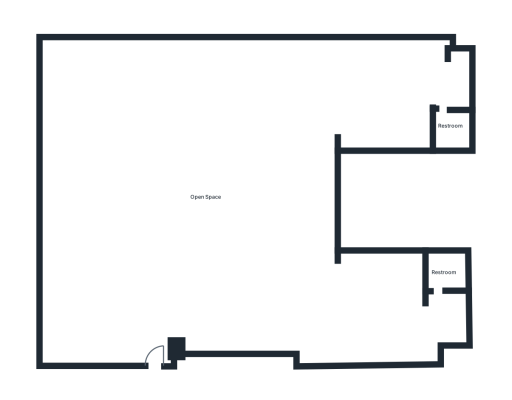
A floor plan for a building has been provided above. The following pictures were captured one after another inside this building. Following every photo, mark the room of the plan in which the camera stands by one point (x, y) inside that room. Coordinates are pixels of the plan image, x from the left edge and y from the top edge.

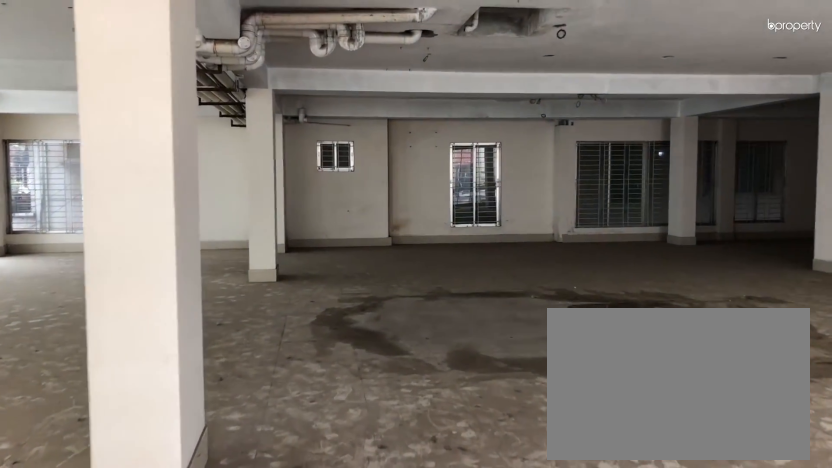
(157, 324)
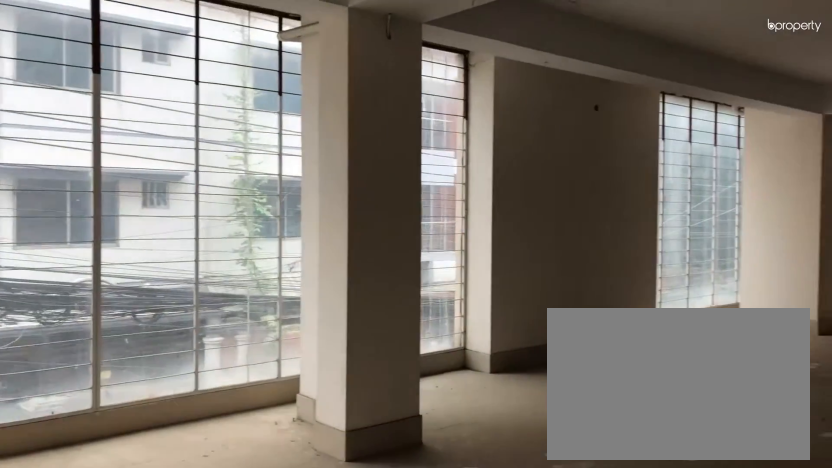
(207, 197)
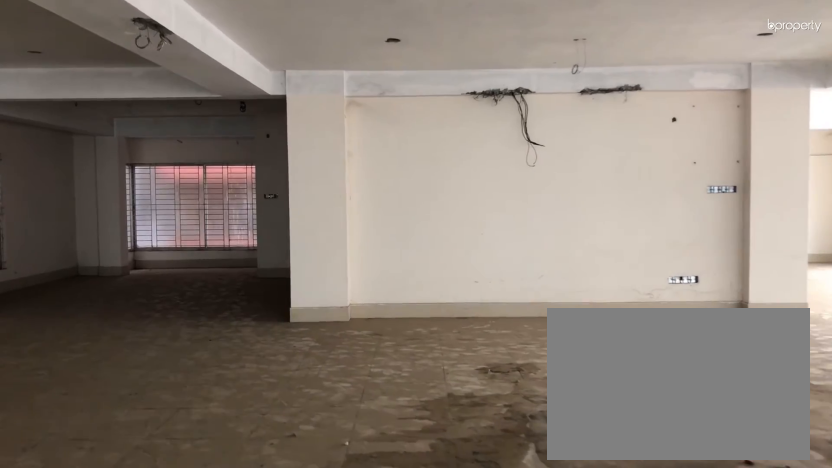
(207, 197)
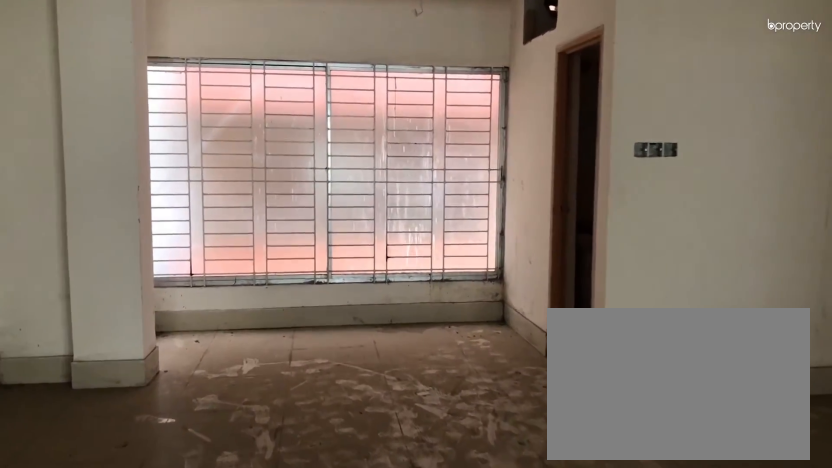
(354, 90)
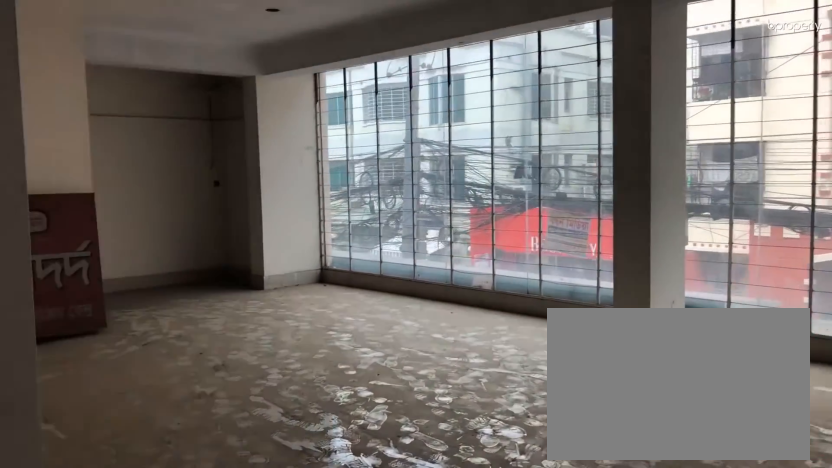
(375, 307)
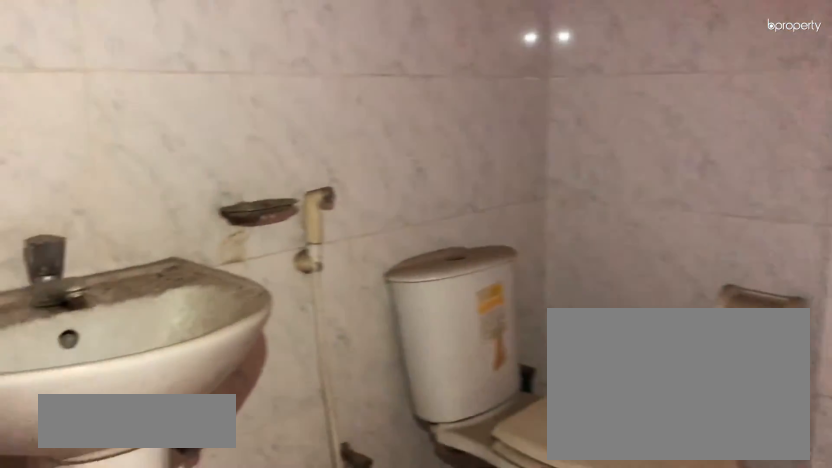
(452, 126)
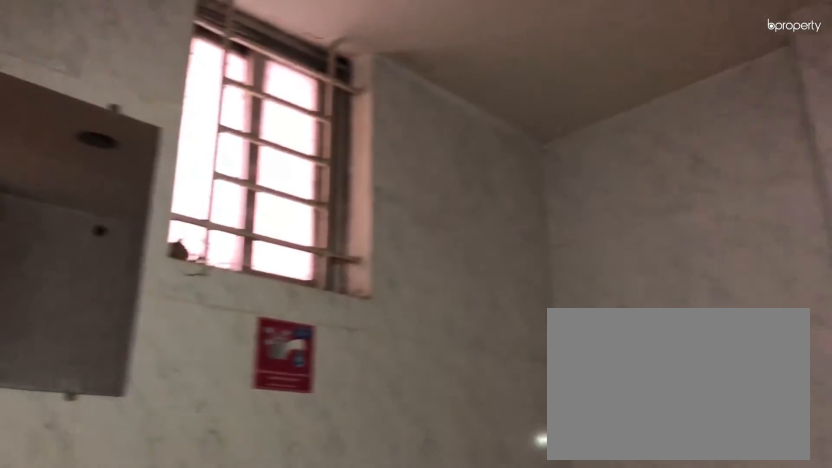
(452, 126)
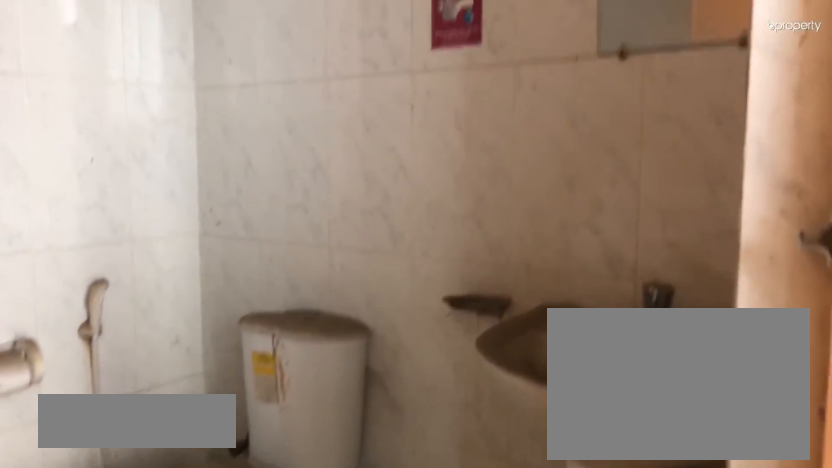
(443, 273)
